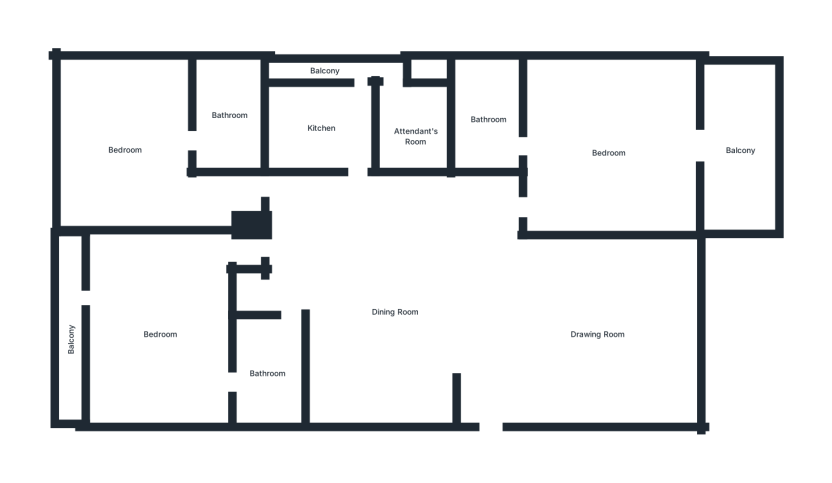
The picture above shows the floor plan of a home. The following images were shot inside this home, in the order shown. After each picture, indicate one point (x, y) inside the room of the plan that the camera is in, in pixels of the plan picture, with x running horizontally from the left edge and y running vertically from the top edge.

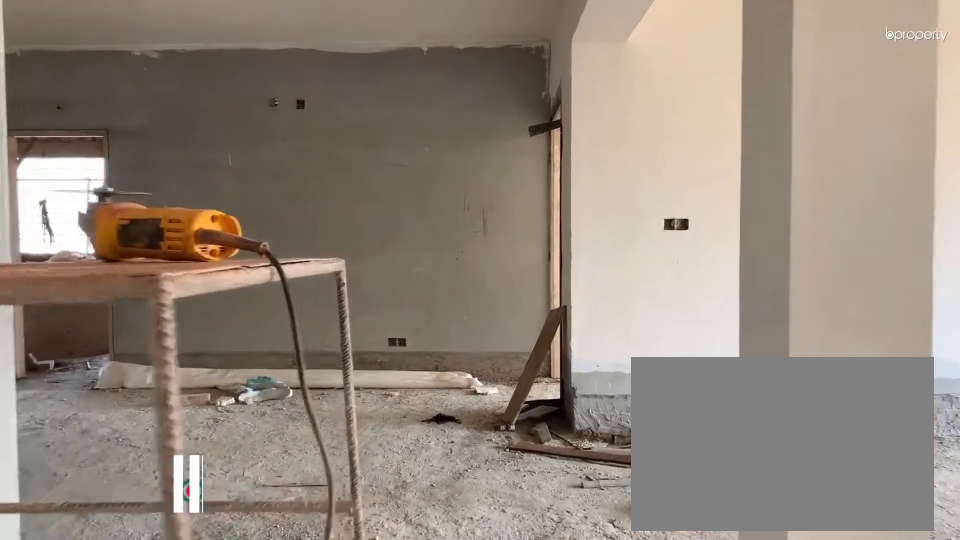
(490, 355)
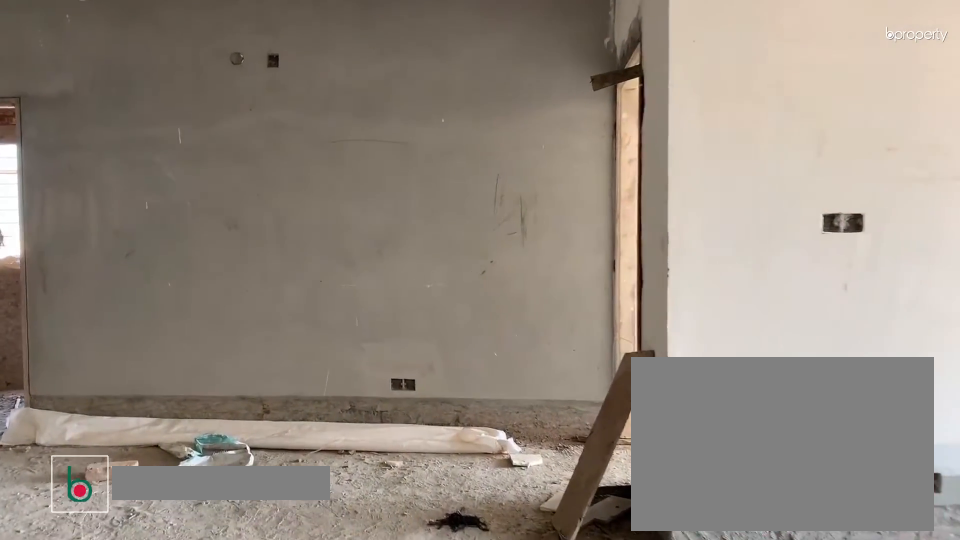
(490, 355)
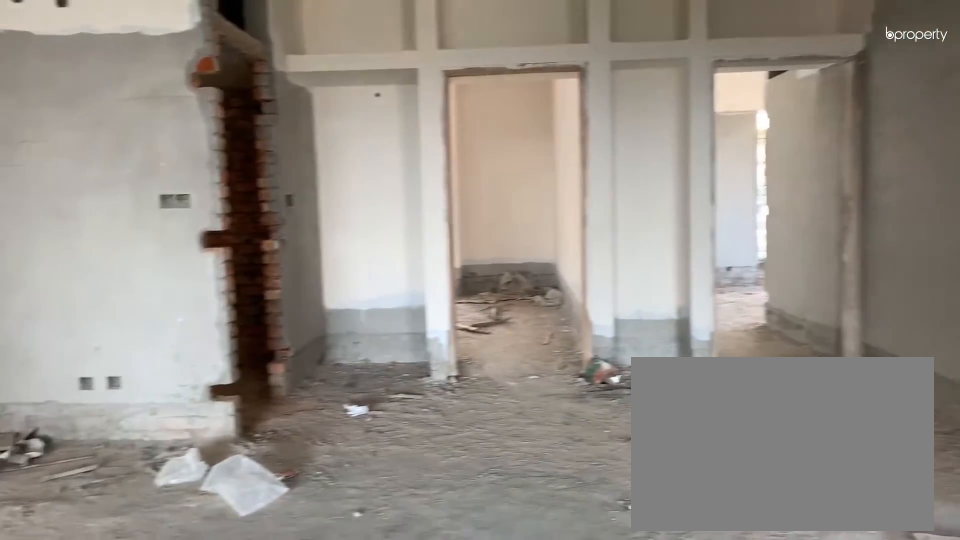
(395, 311)
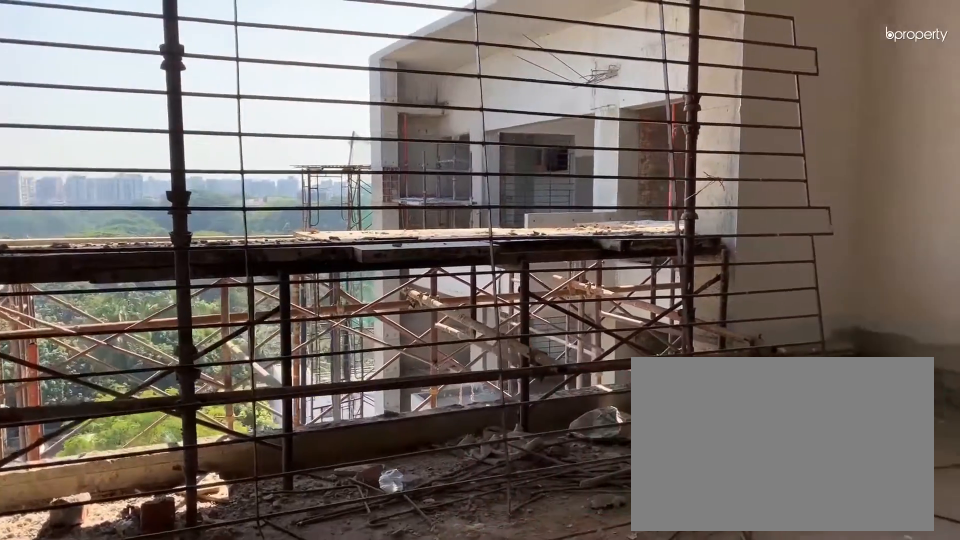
(592, 336)
